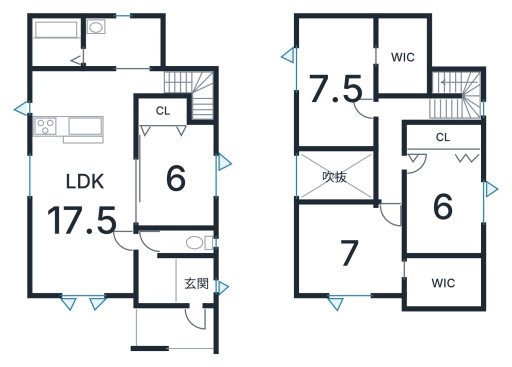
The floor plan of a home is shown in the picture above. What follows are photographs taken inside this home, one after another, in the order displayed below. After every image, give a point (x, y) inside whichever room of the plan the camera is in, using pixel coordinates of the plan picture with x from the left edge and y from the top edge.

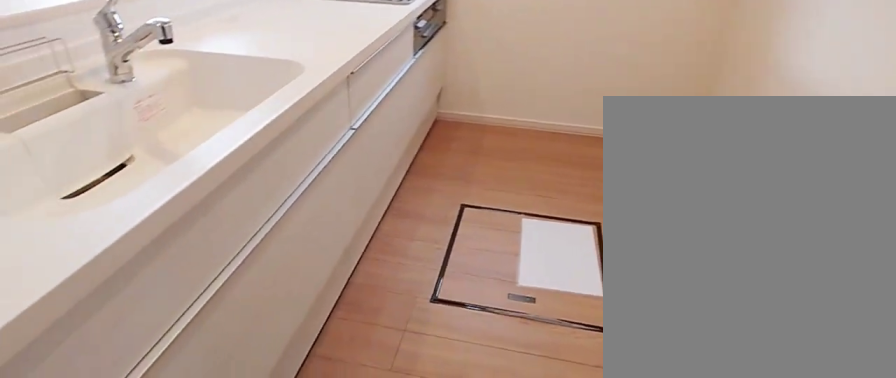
(89, 104)
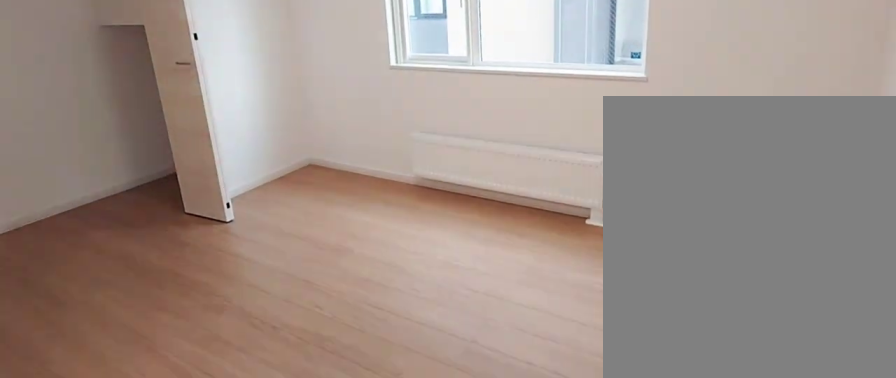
(176, 174)
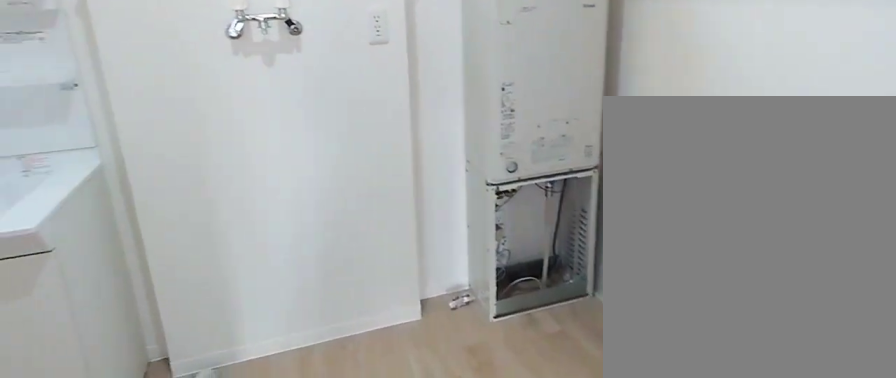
(125, 52)
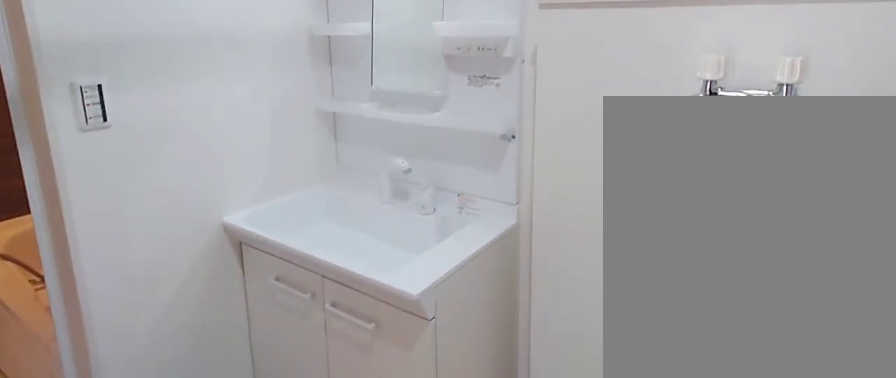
(125, 52)
